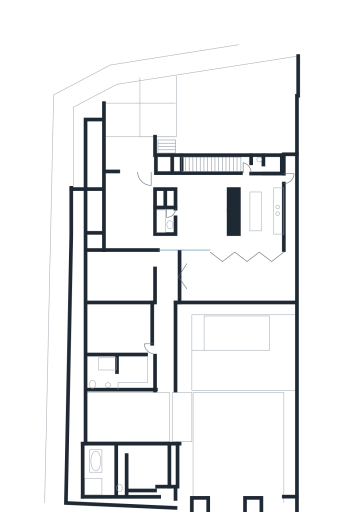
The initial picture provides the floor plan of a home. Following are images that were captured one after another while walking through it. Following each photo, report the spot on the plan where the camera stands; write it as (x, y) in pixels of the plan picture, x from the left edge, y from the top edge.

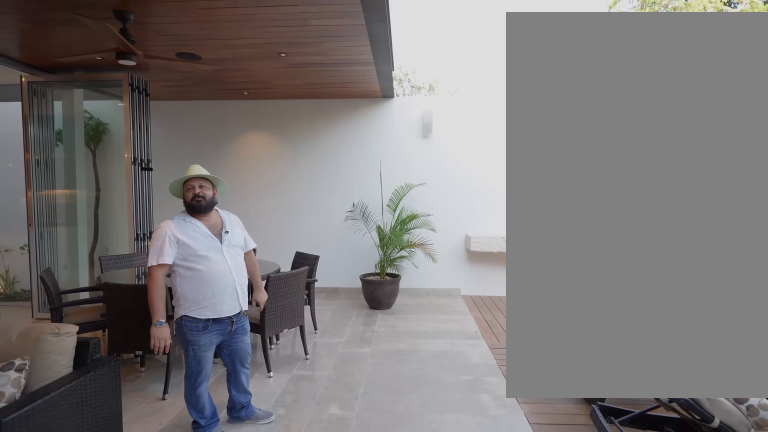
(233, 299)
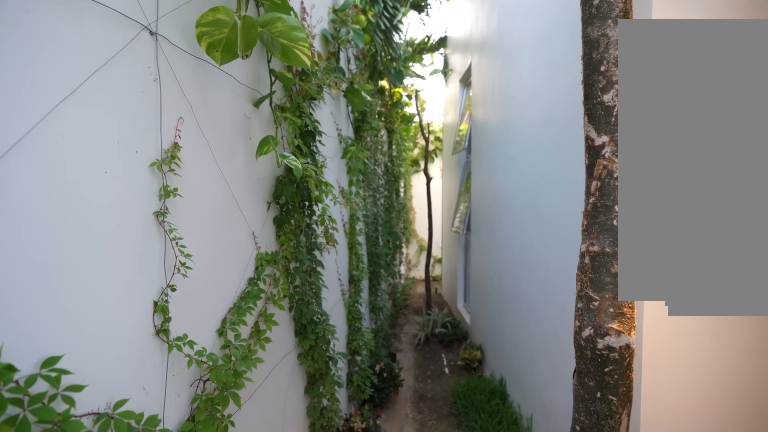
(180, 505)
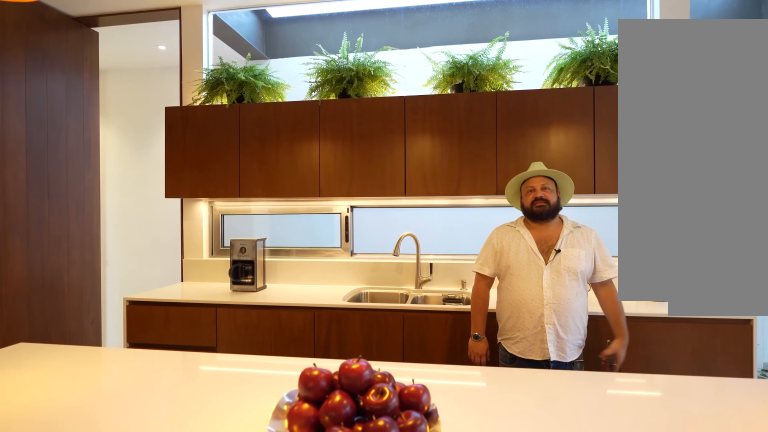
(243, 208)
